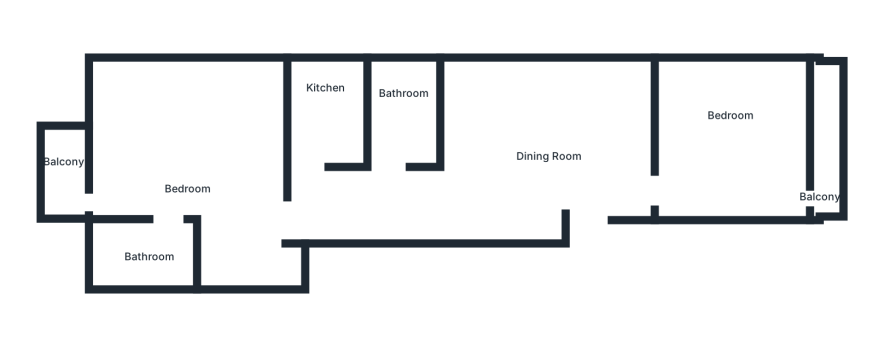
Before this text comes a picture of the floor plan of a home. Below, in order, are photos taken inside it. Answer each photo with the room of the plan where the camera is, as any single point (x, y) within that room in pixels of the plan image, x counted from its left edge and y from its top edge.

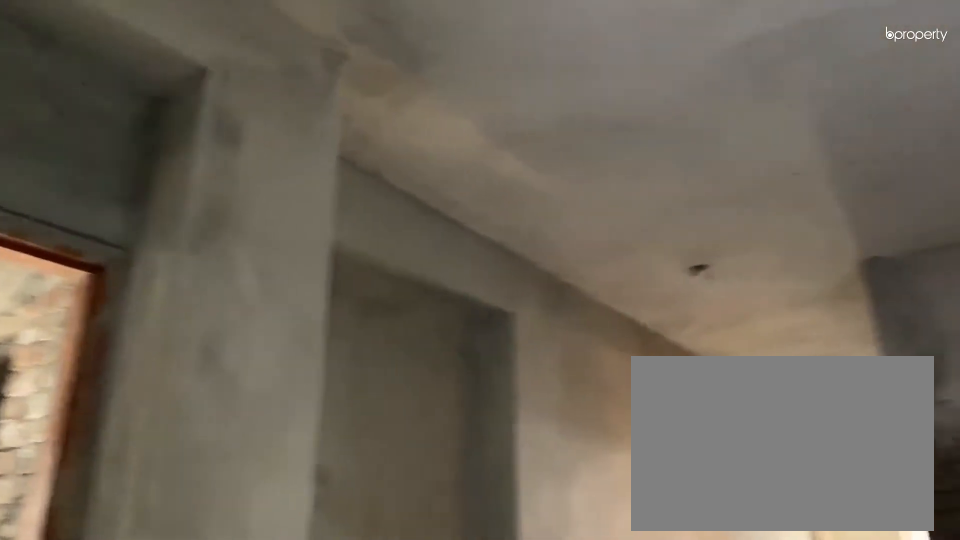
(551, 129)
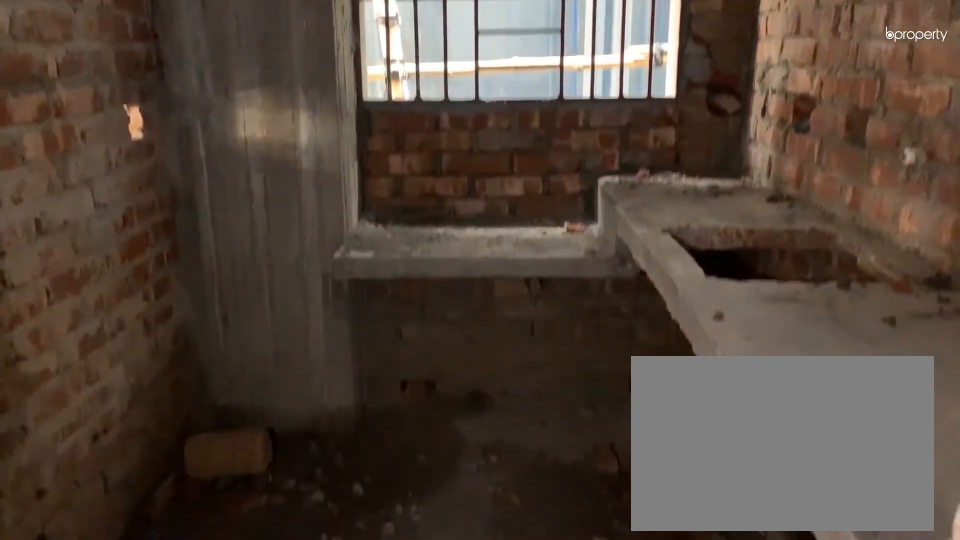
(324, 99)
